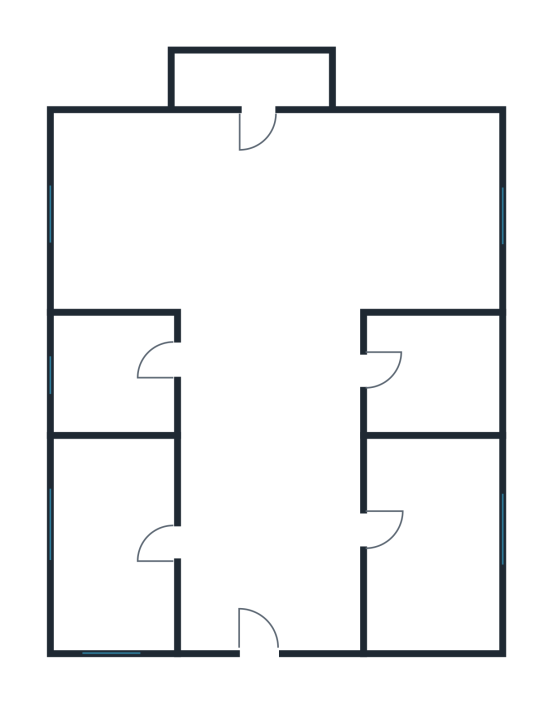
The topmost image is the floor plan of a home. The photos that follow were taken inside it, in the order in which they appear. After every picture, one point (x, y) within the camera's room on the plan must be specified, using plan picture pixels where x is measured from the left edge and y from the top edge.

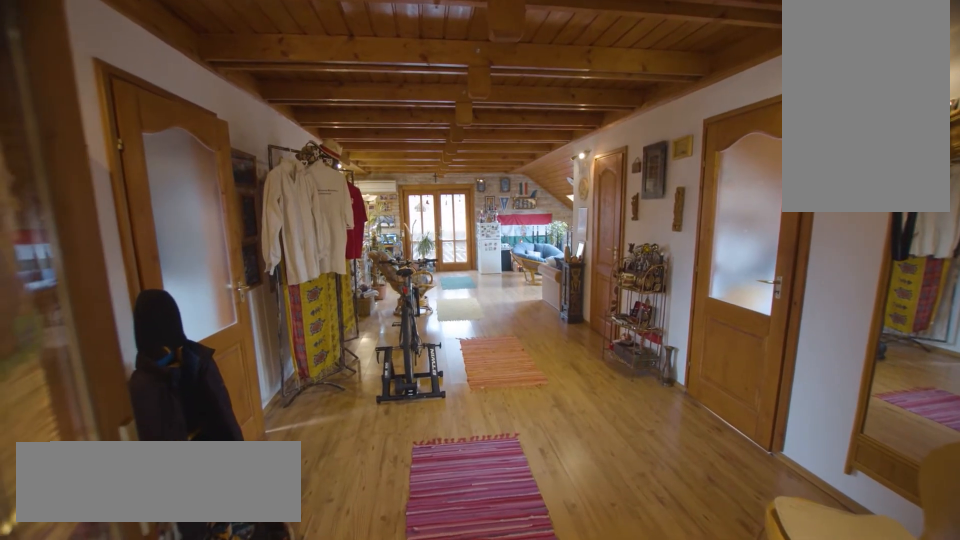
(268, 583)
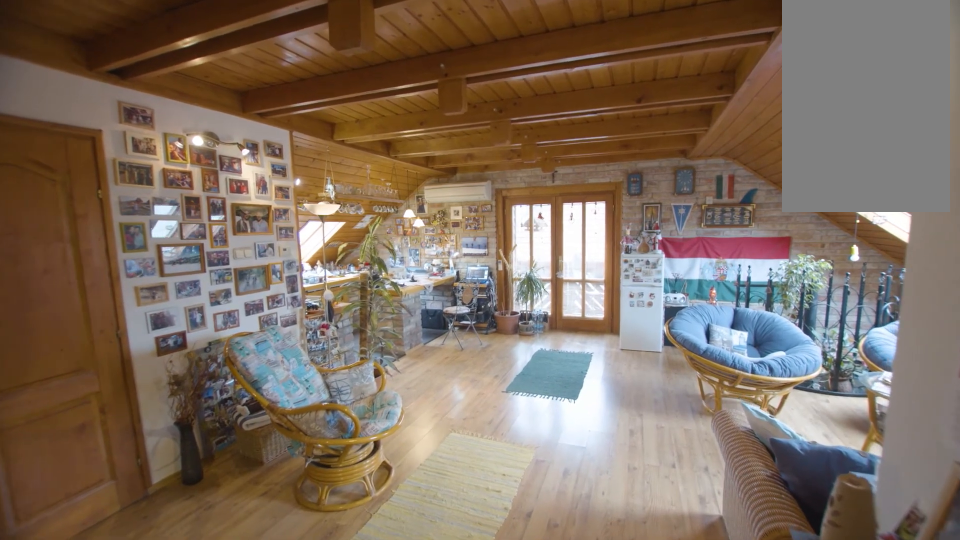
(268, 584)
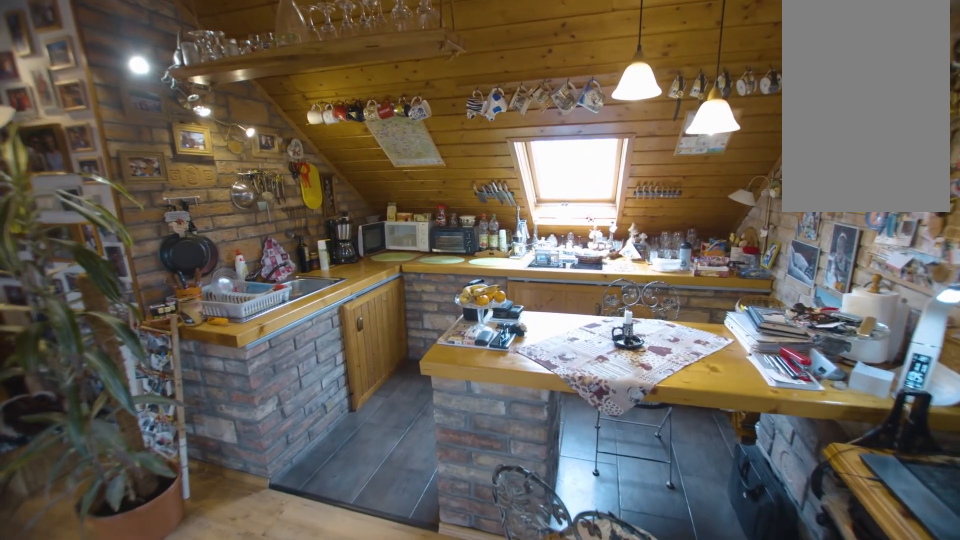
(124, 208)
